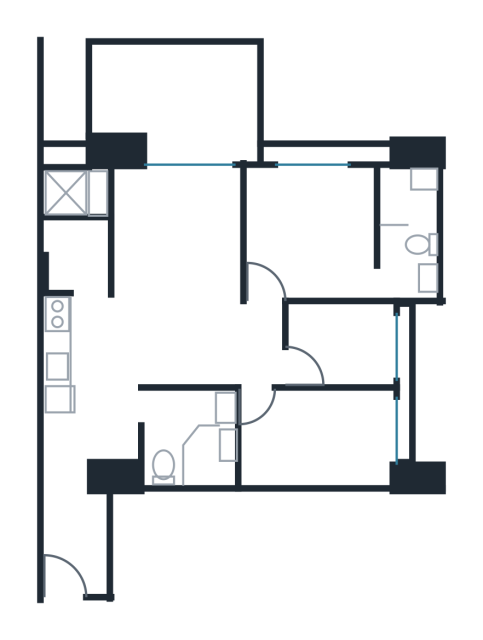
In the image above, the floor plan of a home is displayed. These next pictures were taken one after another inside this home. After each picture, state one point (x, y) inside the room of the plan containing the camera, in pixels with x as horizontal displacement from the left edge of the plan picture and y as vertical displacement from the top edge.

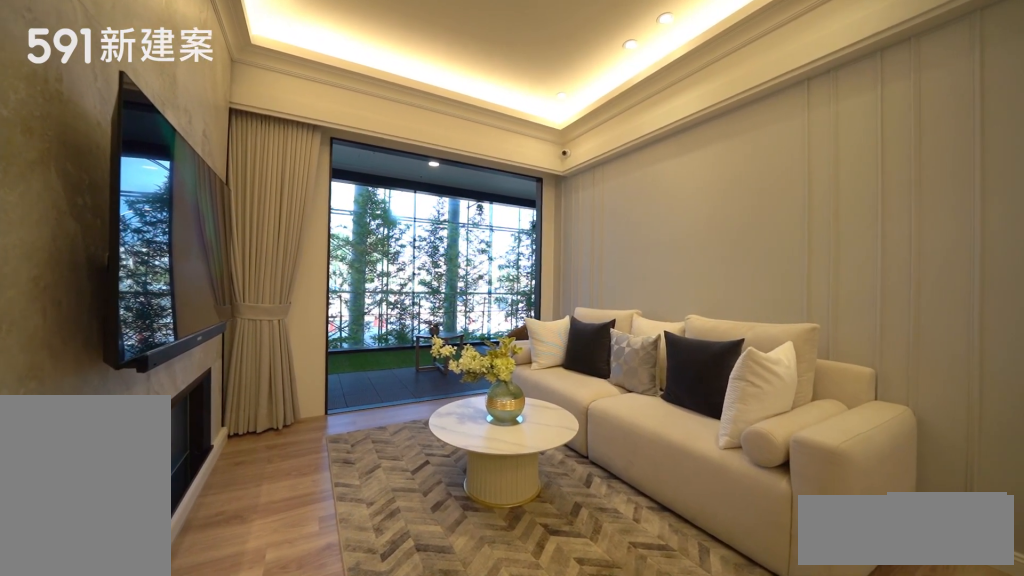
(178, 227)
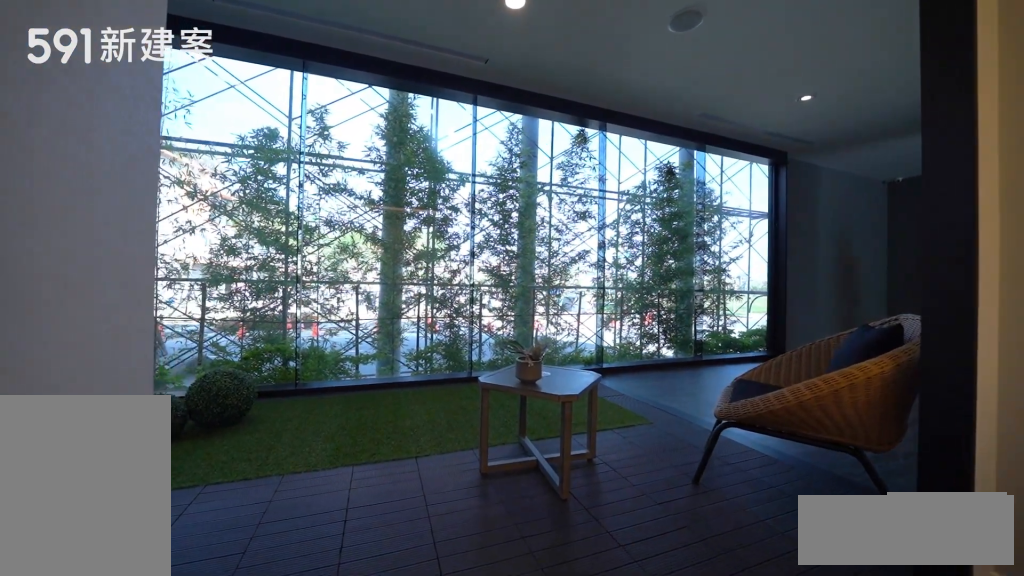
(172, 98)
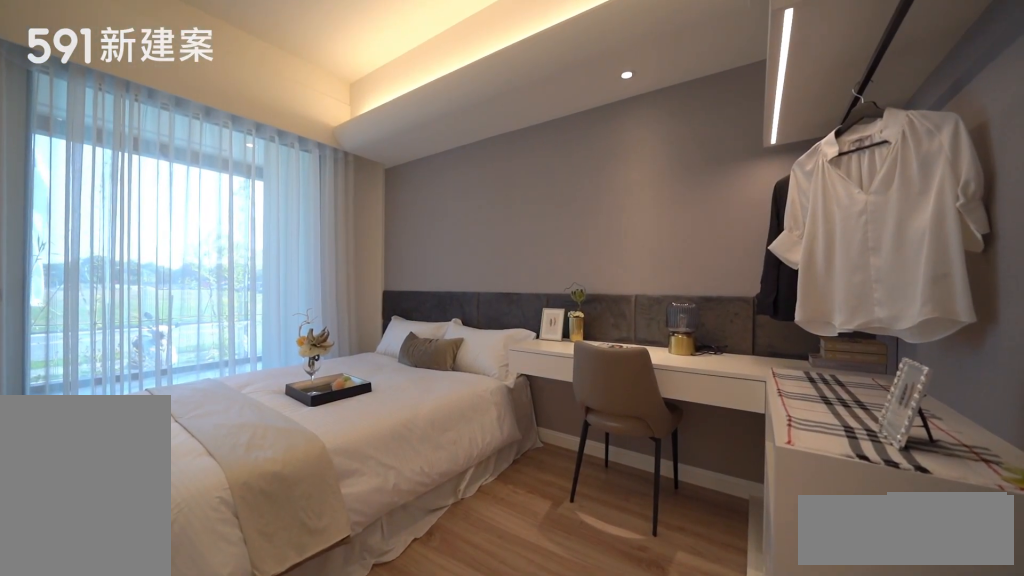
(320, 437)
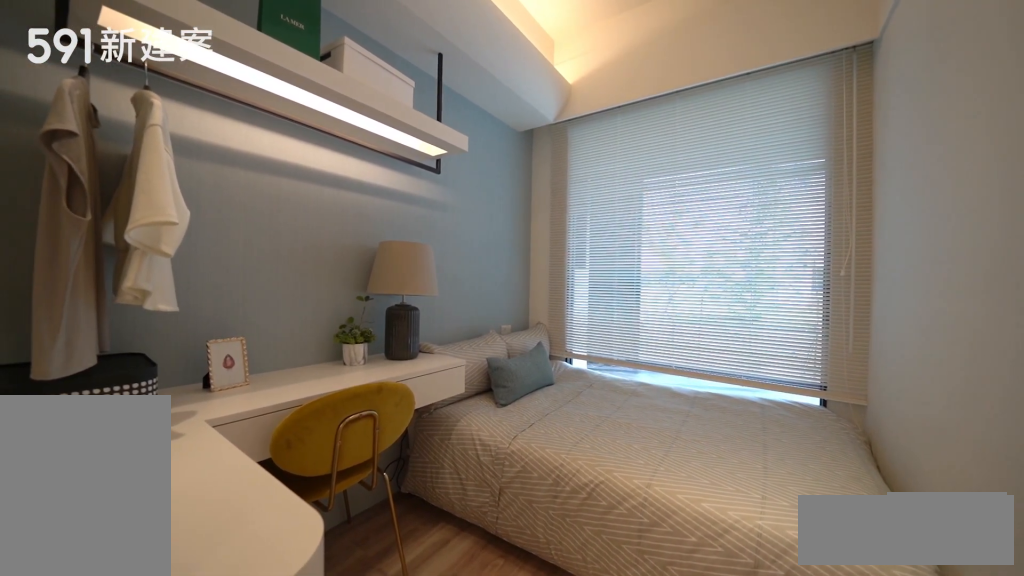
(337, 342)
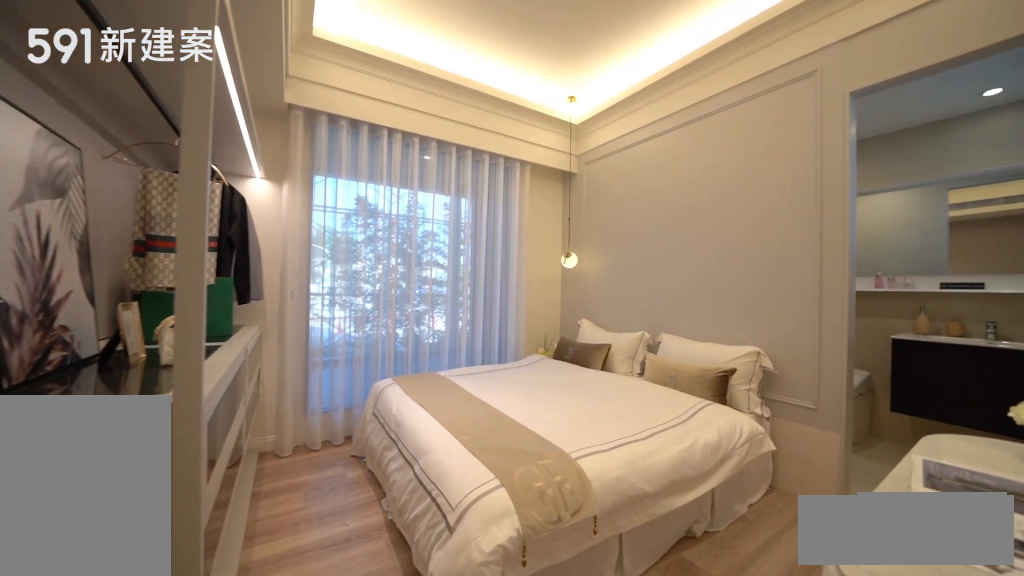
(312, 232)
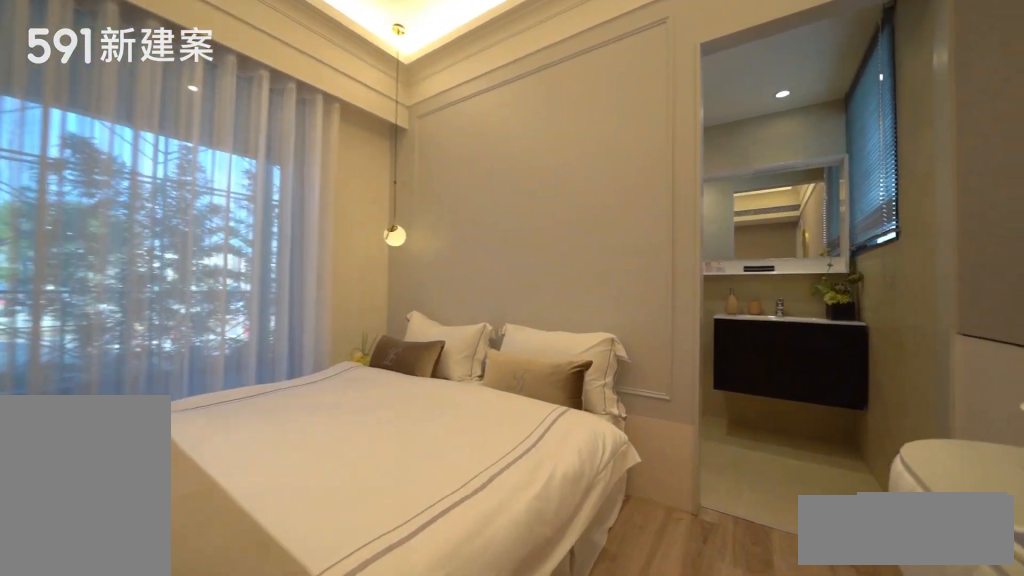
(312, 232)
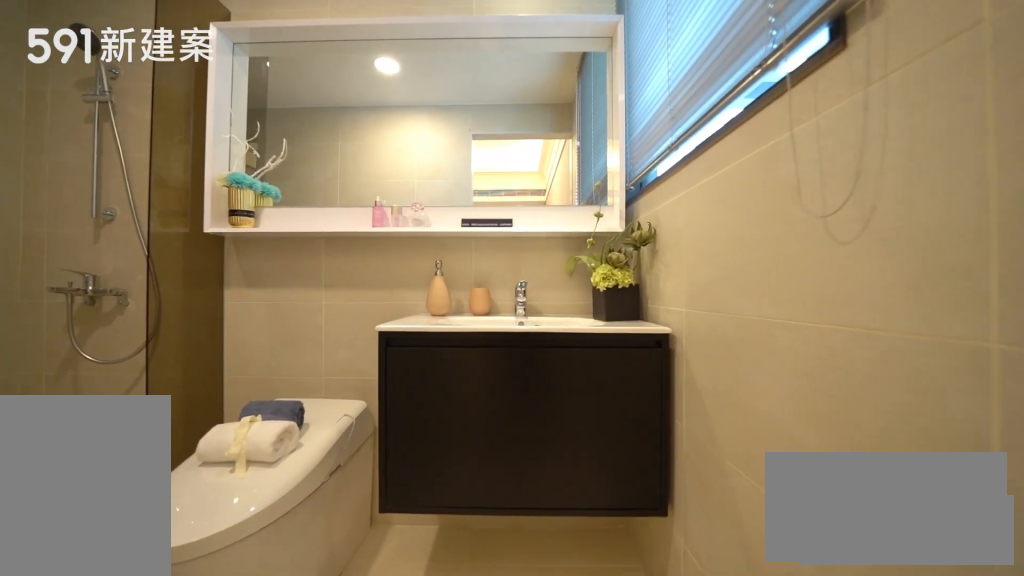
(405, 228)
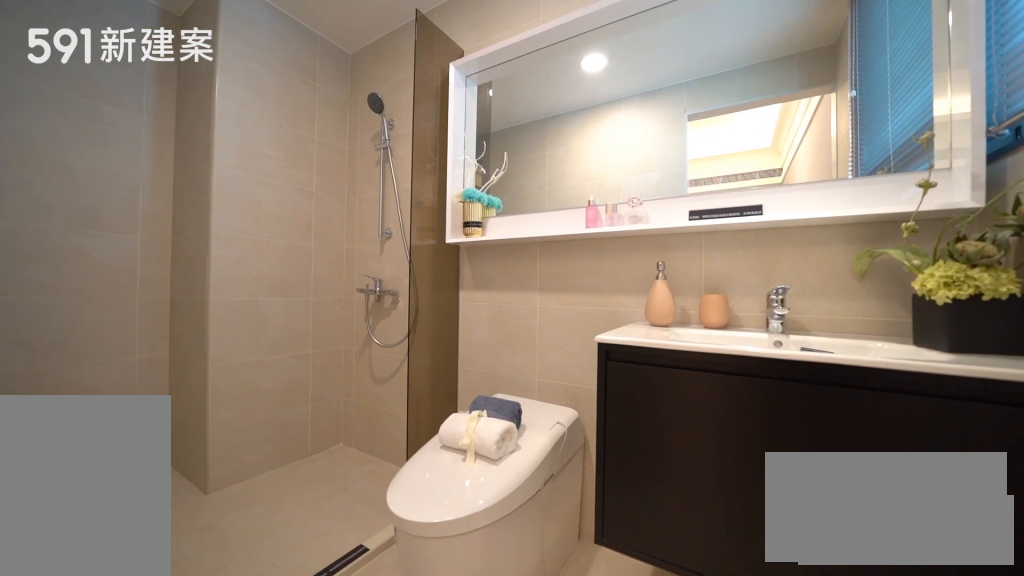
(405, 228)
